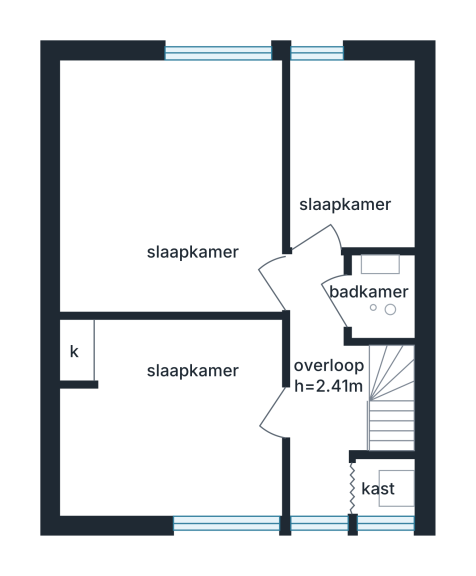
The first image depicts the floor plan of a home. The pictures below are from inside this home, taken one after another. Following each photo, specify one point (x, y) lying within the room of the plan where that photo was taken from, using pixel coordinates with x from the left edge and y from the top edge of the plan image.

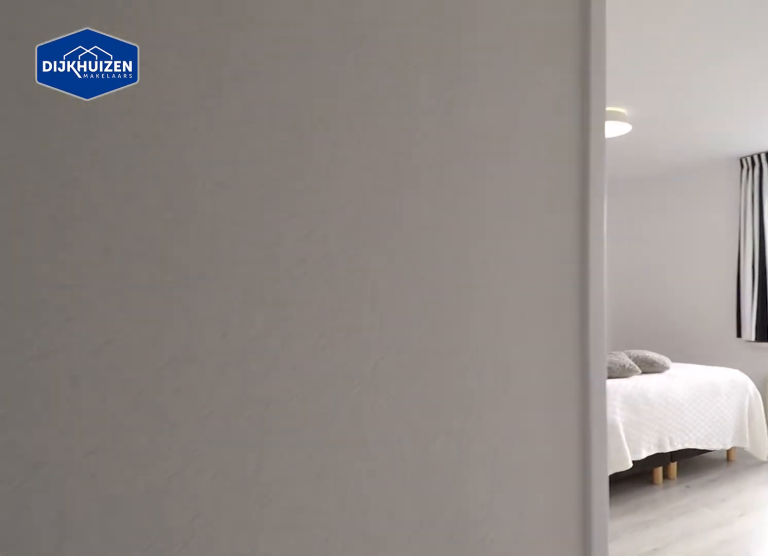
(322, 387)
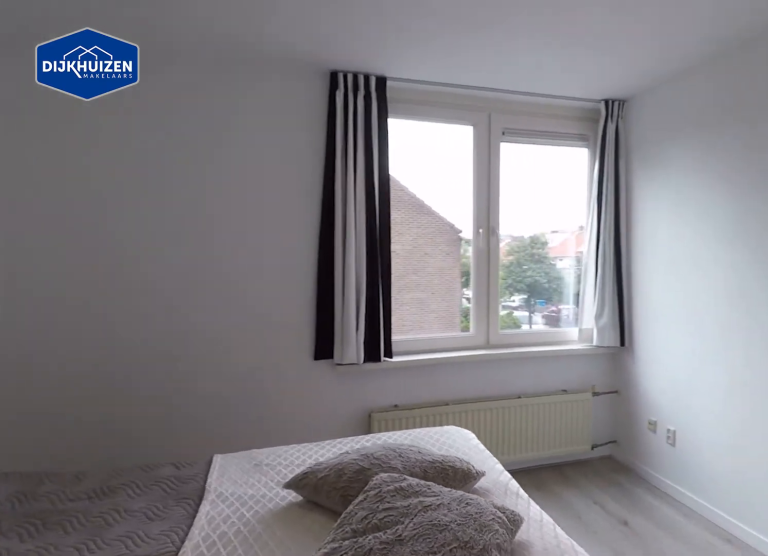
(205, 300)
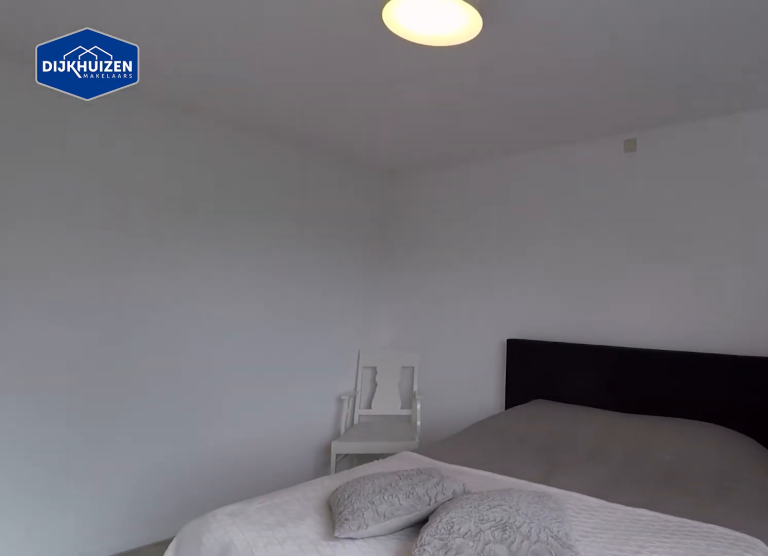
(205, 300)
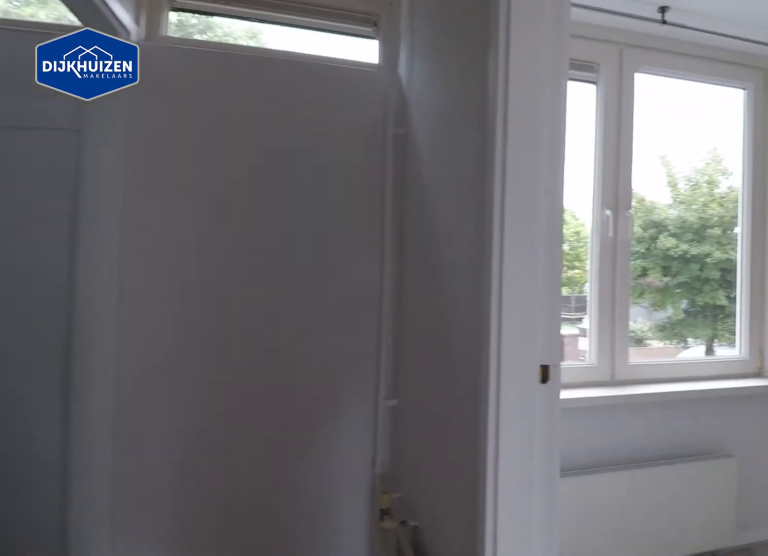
(322, 387)
